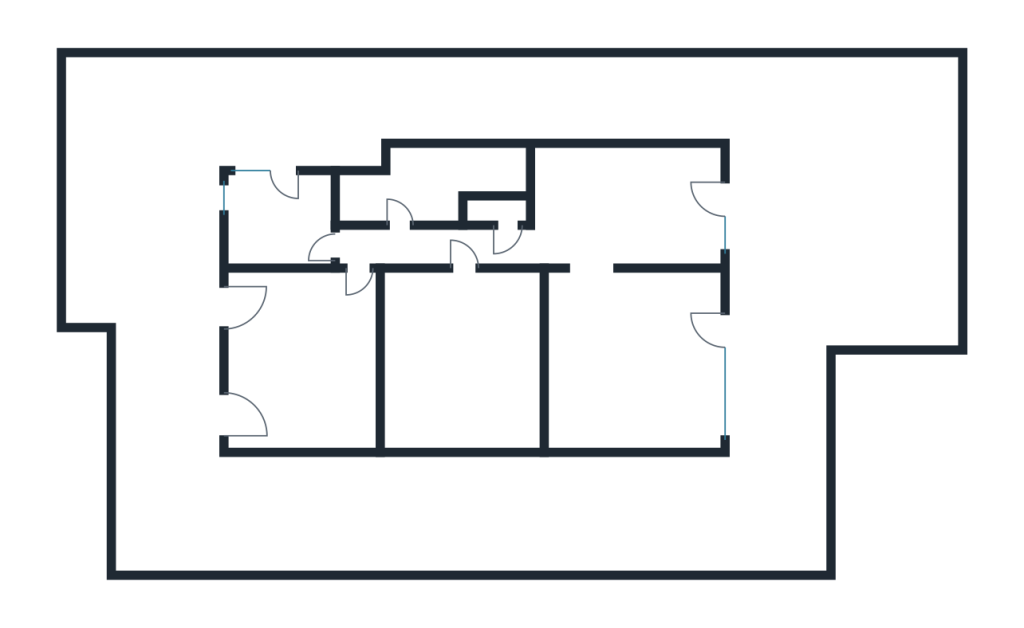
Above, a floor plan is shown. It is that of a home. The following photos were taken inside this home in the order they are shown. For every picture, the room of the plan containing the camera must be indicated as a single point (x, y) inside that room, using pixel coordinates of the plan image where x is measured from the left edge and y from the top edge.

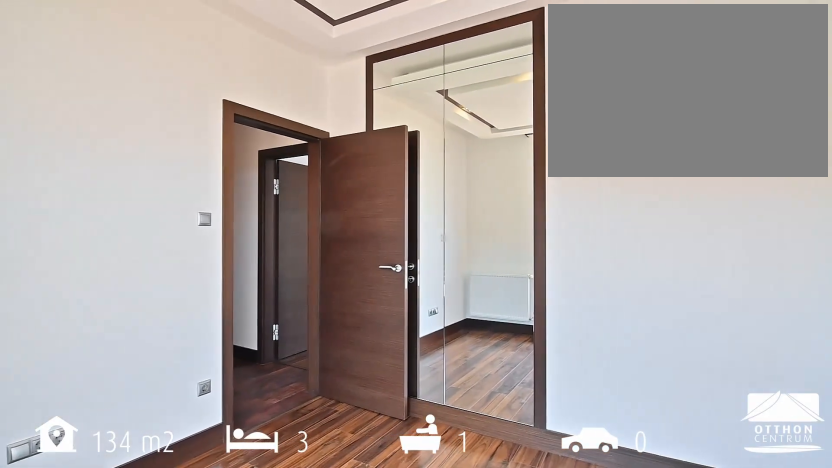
(280, 217)
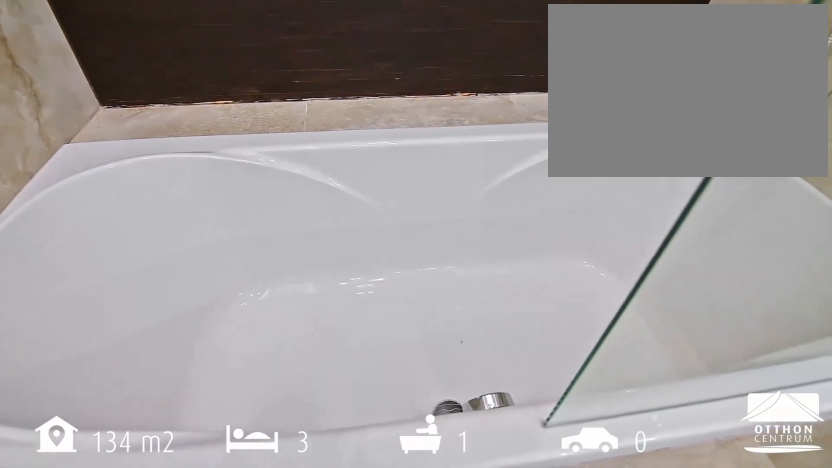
(428, 186)
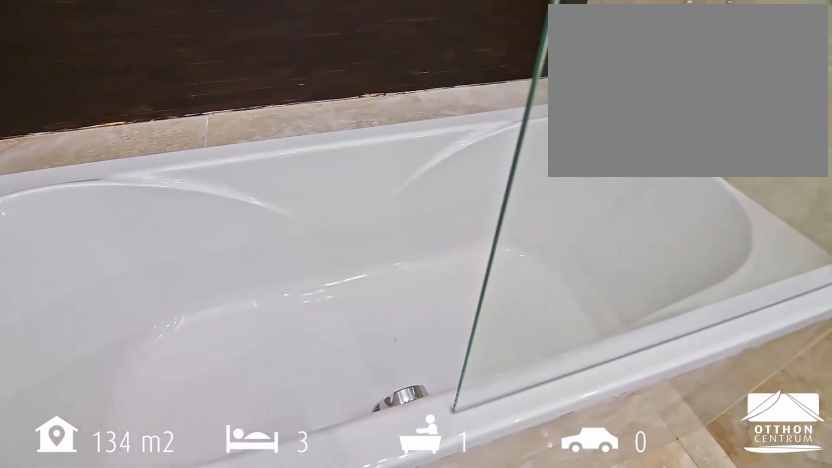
(428, 186)
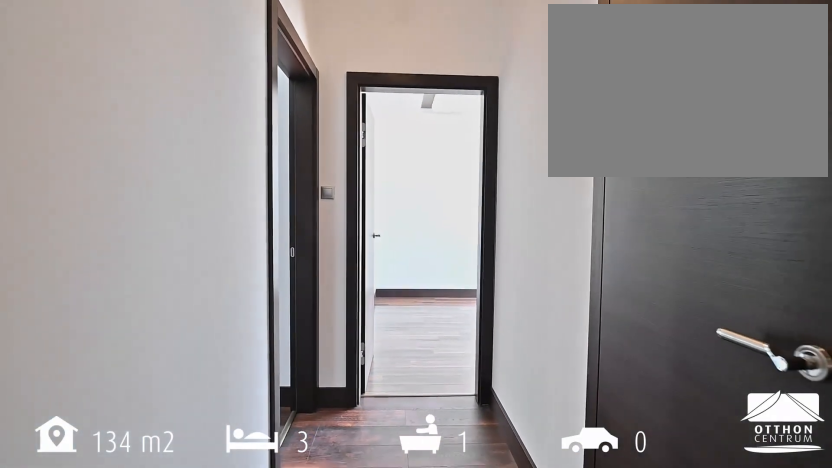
(418, 248)
